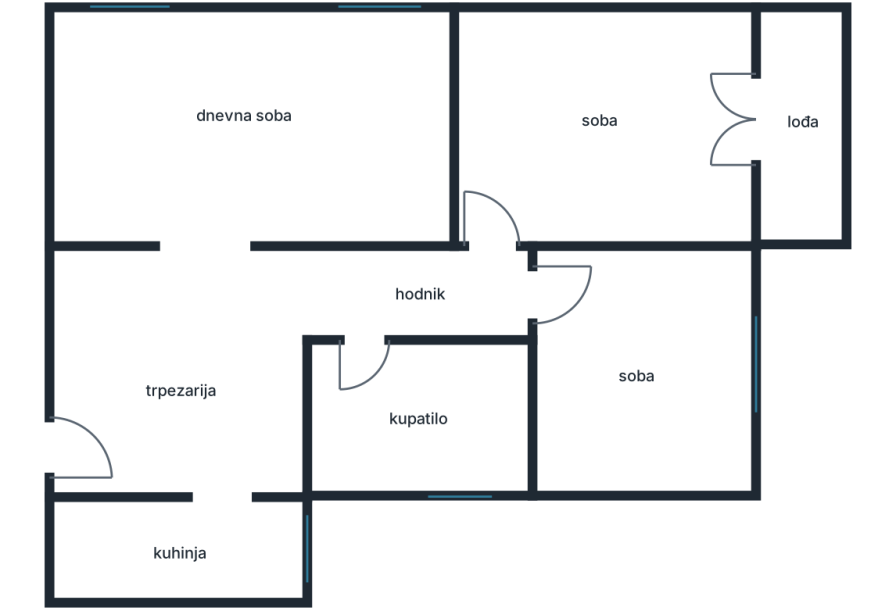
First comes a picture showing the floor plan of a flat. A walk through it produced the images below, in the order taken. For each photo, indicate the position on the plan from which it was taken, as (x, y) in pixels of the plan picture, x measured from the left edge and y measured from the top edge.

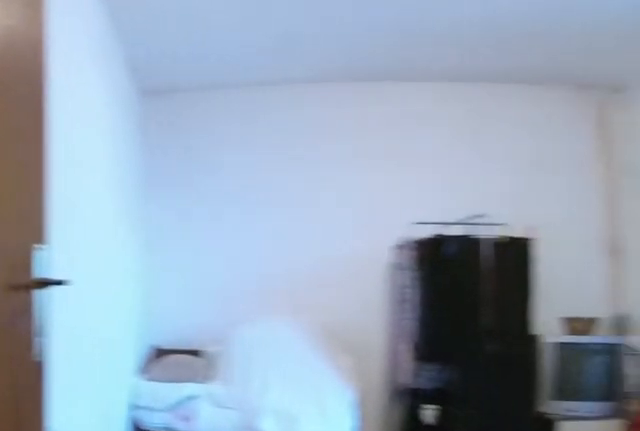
(509, 292)
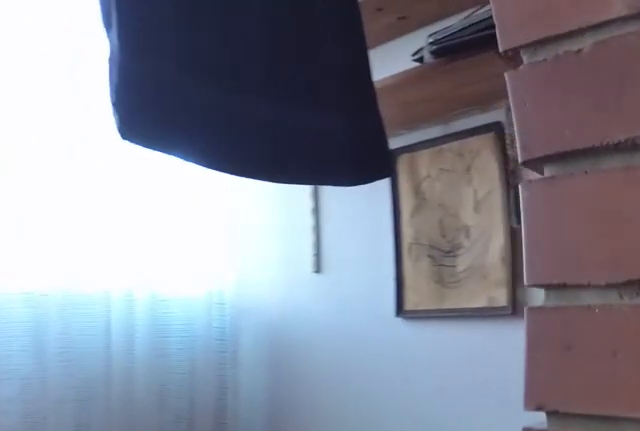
(746, 127)
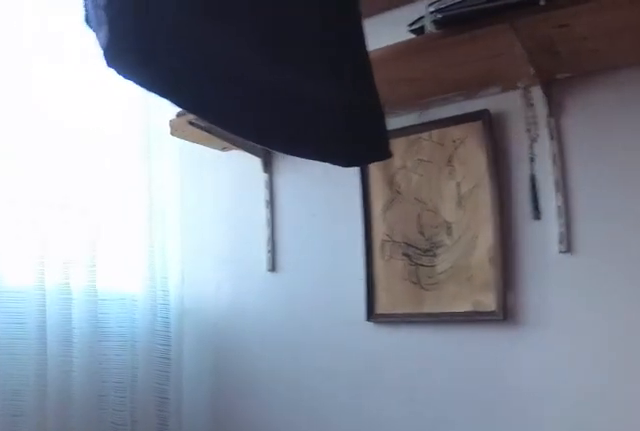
(747, 152)
